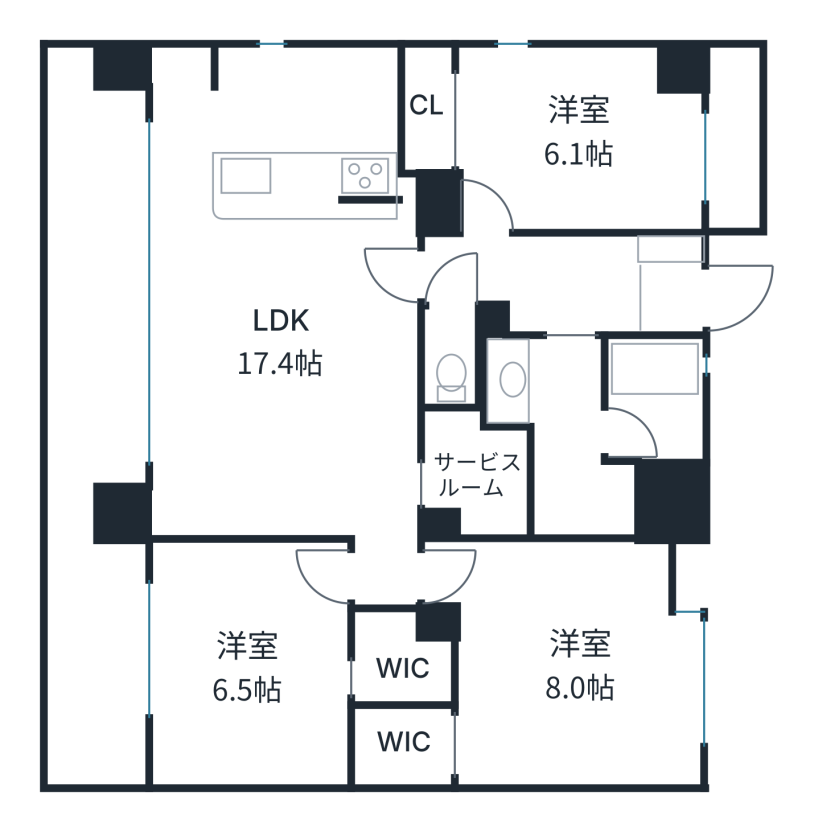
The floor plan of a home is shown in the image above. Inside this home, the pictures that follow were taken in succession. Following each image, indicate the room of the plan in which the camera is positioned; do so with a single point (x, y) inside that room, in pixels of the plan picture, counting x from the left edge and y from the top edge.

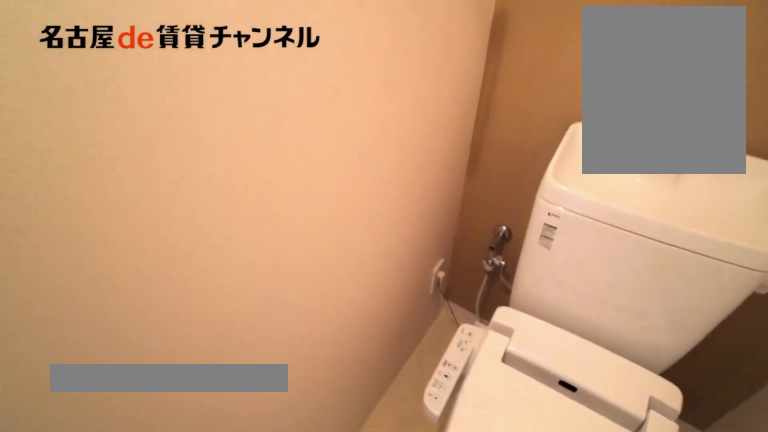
(450, 356)
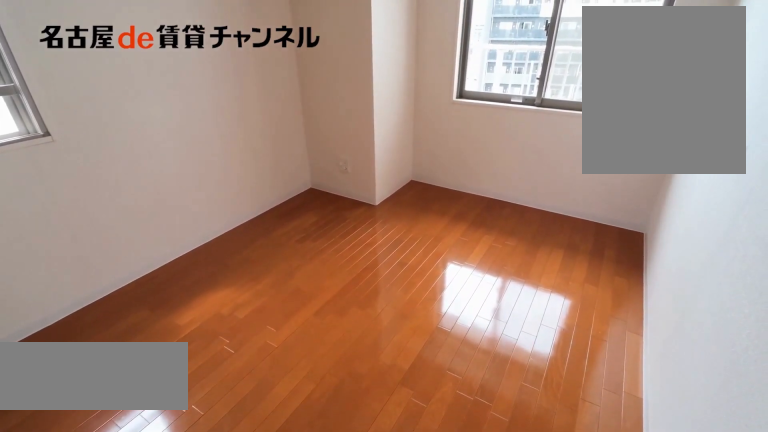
(551, 138)
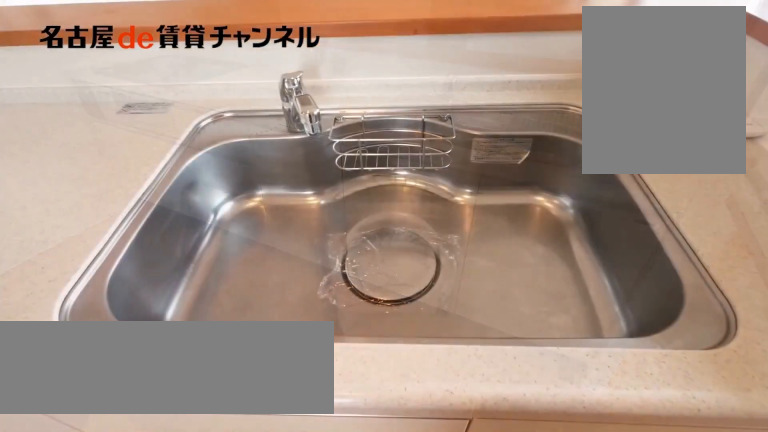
(280, 291)
